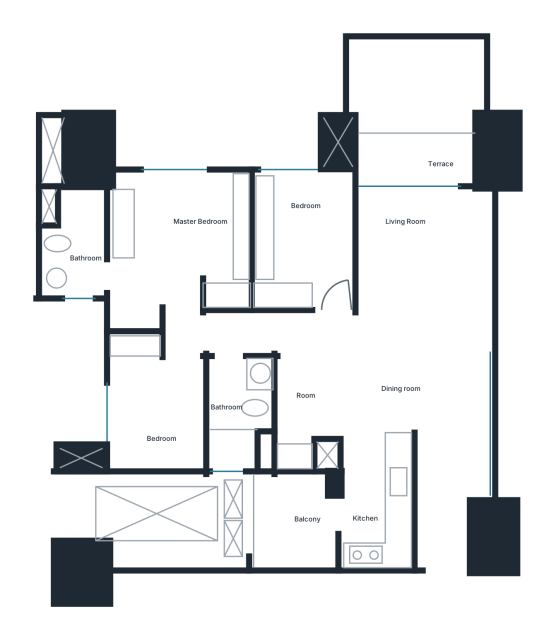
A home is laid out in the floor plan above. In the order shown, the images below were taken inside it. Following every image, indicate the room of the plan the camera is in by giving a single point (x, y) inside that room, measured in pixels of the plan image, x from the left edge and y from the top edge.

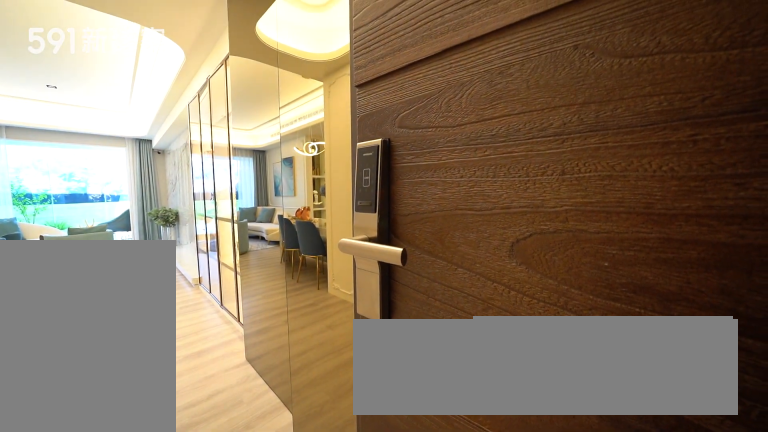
(449, 537)
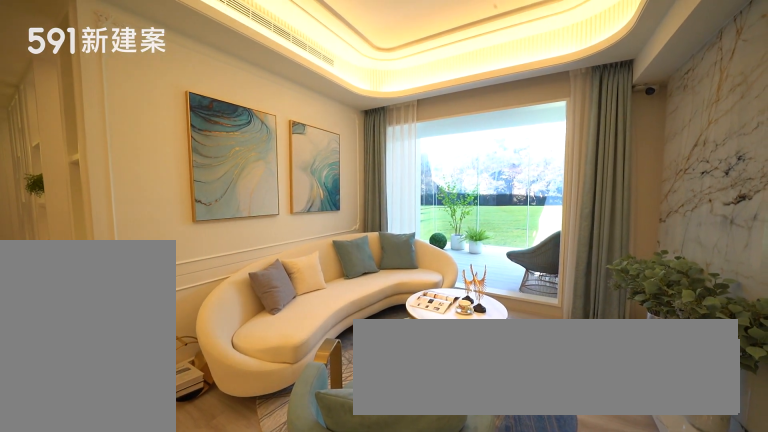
(422, 247)
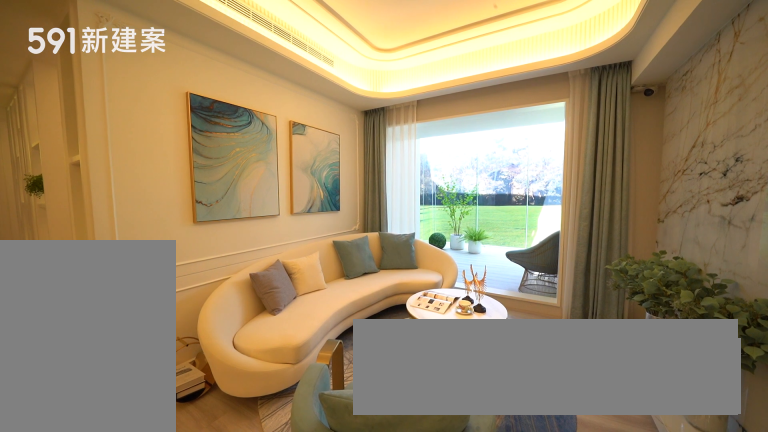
(422, 247)
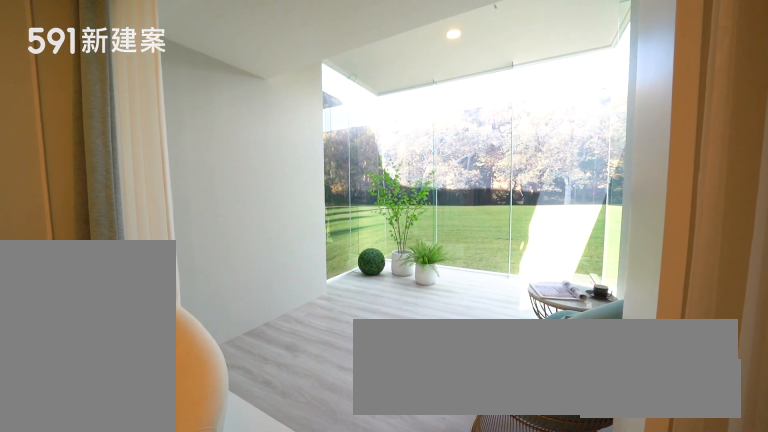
(422, 111)
